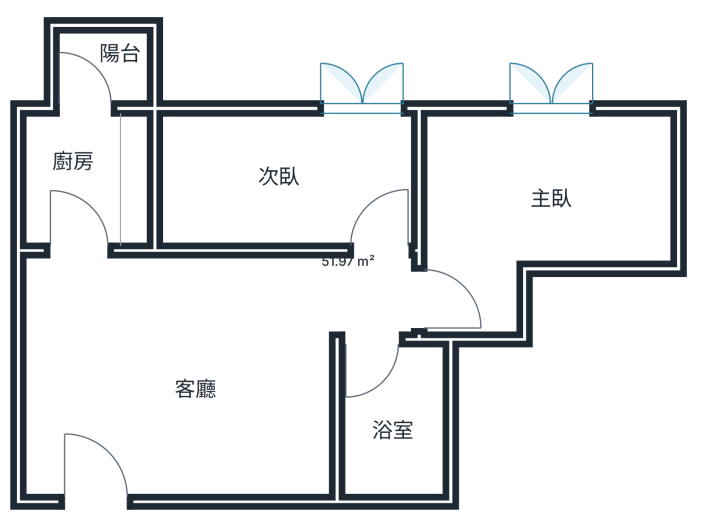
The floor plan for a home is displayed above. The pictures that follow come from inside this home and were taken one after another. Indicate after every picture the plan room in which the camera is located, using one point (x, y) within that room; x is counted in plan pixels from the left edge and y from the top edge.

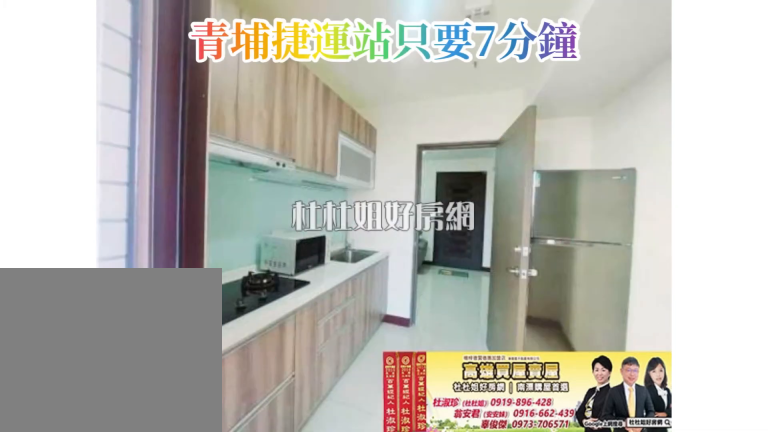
(51, 203)
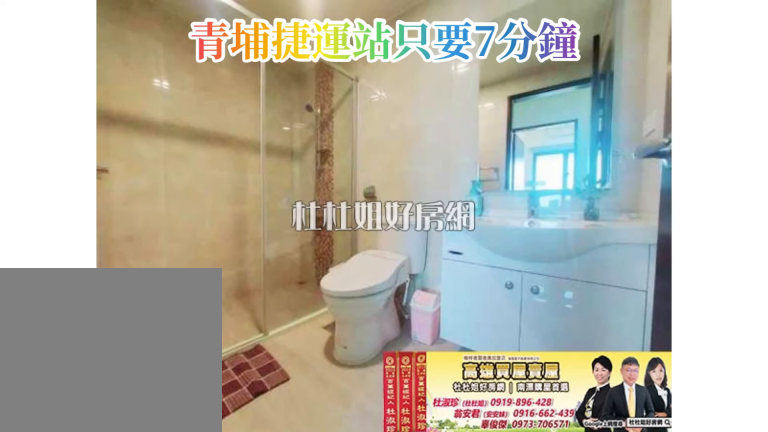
(402, 474)
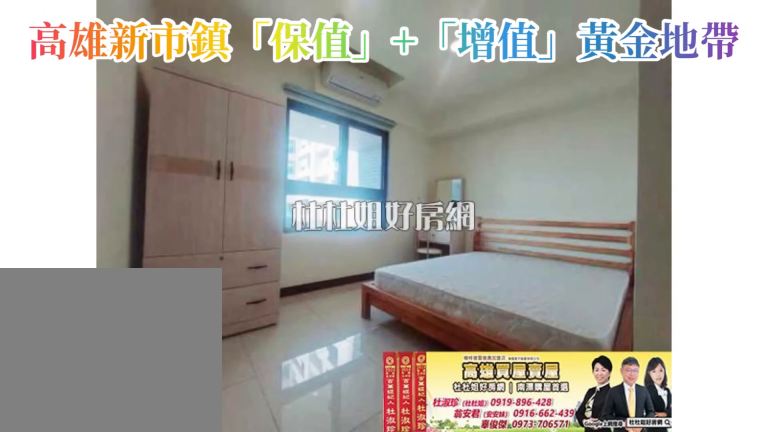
(630, 205)
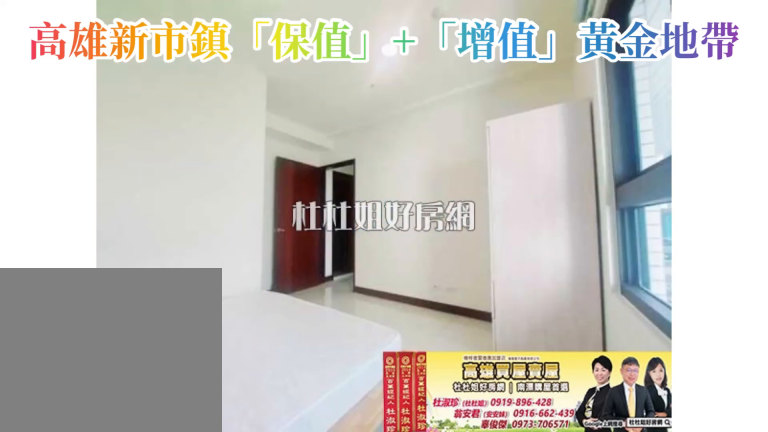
(631, 202)
